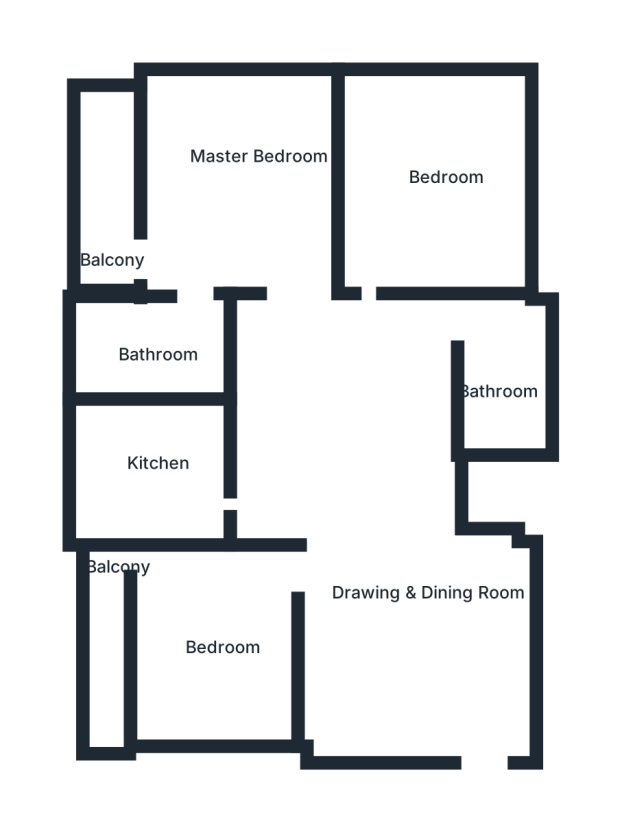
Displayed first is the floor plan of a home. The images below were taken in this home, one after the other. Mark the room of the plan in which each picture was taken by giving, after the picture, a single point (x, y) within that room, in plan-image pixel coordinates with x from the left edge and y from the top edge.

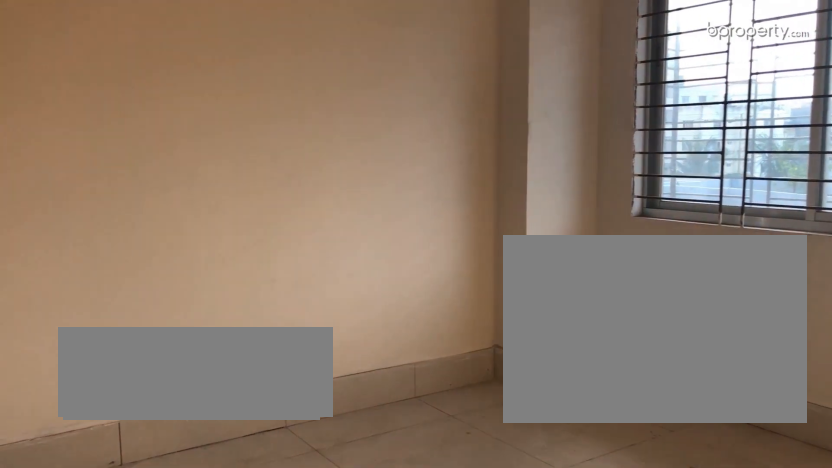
(228, 642)
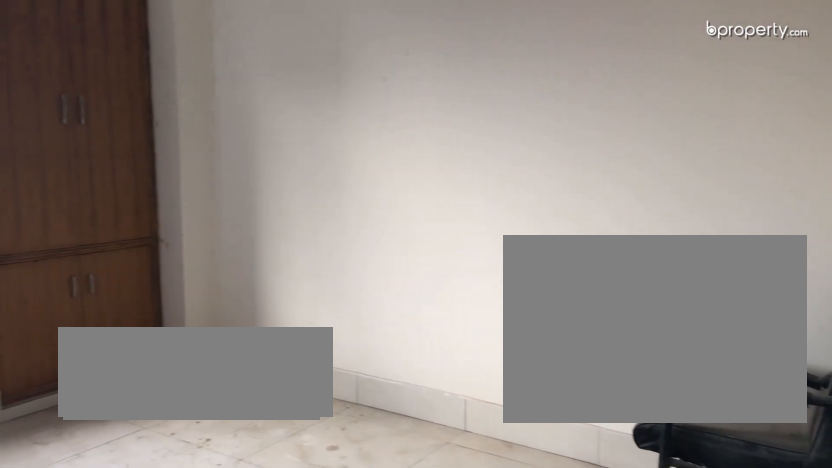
(432, 188)
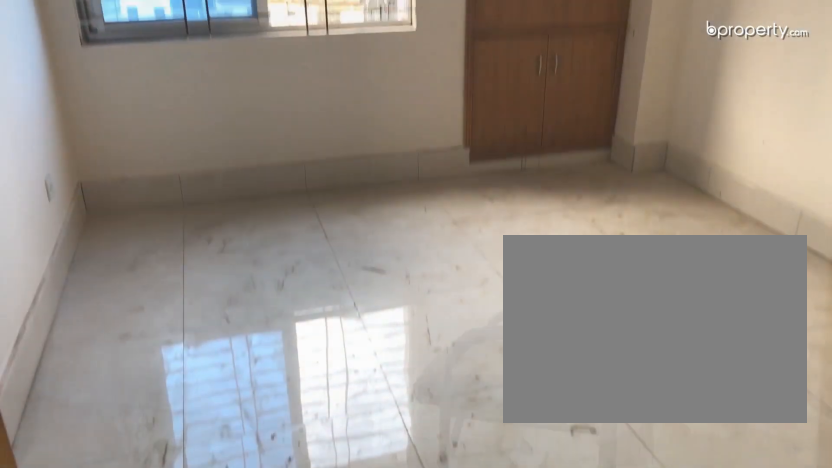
(432, 188)
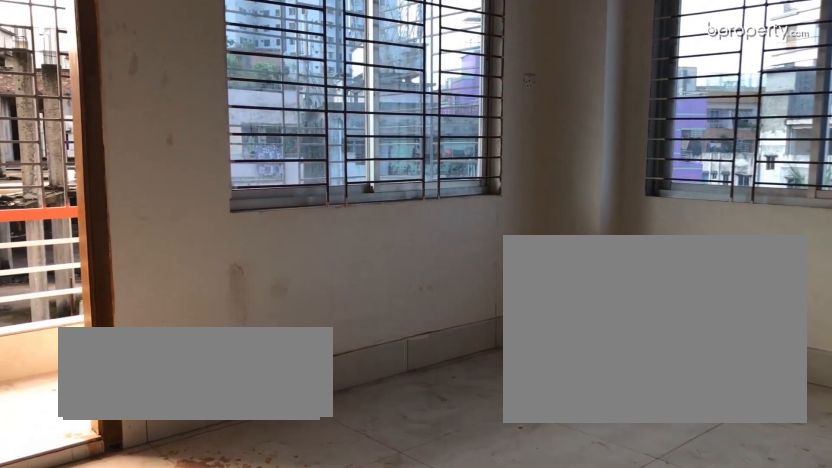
(235, 193)
